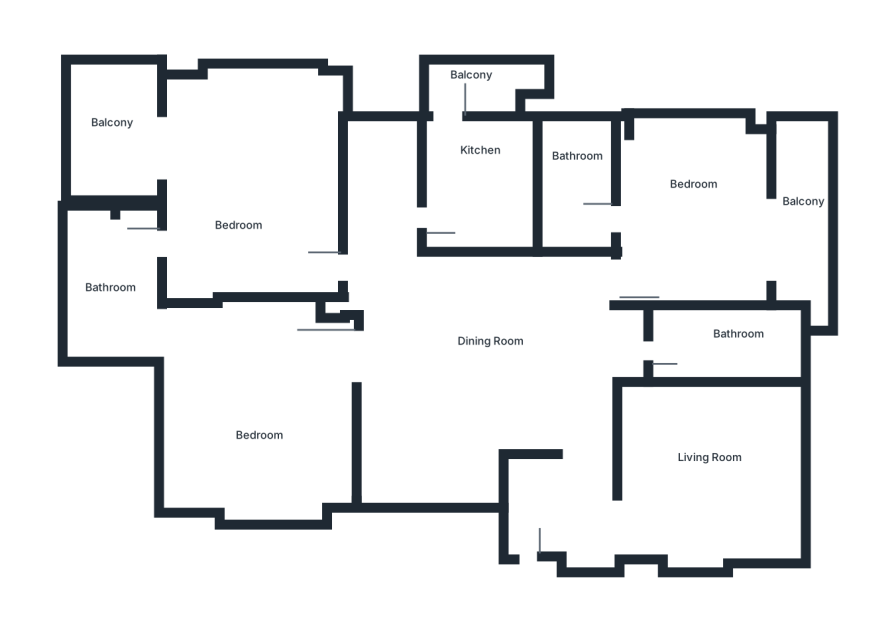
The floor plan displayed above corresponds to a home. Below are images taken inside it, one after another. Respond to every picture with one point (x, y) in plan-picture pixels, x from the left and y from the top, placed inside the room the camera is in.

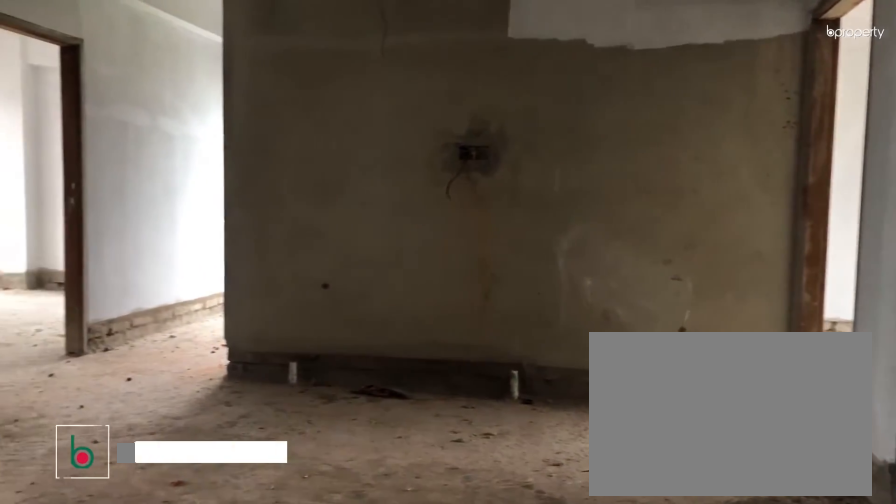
(488, 371)
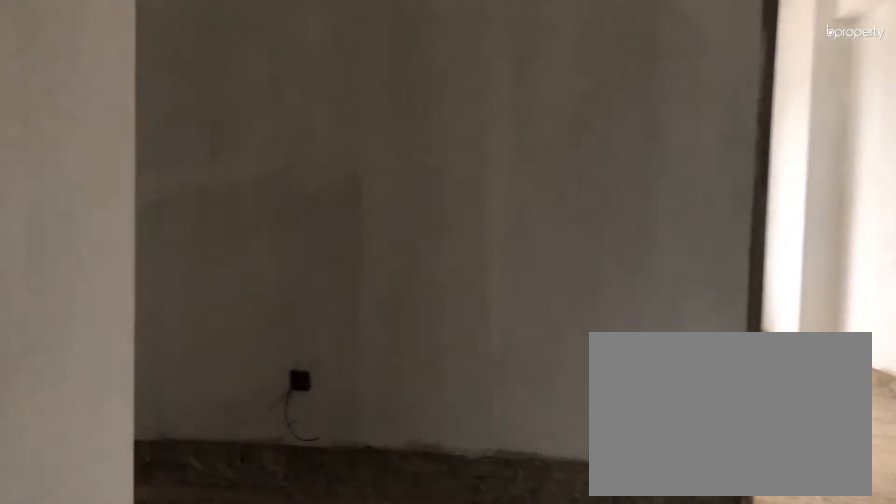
(488, 371)
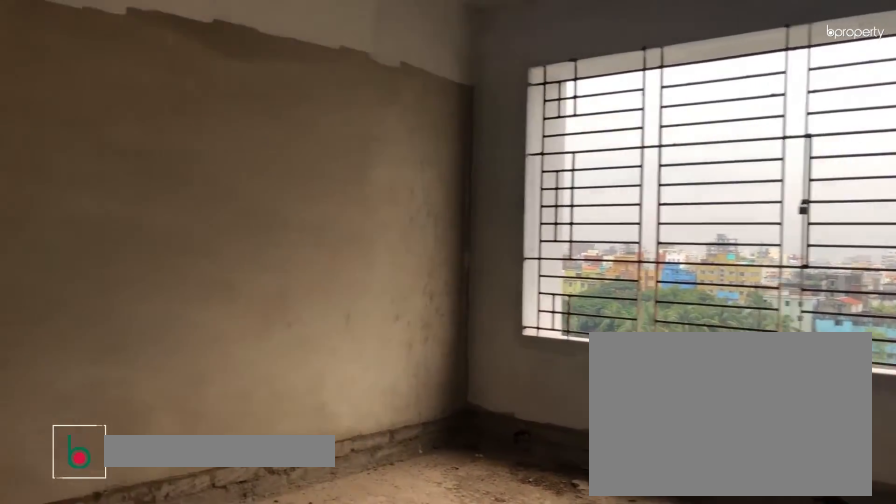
(708, 462)
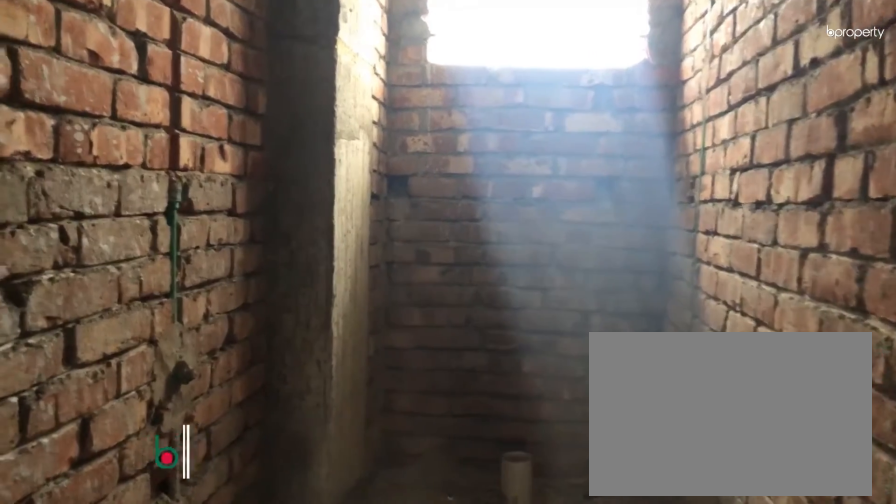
(740, 347)
